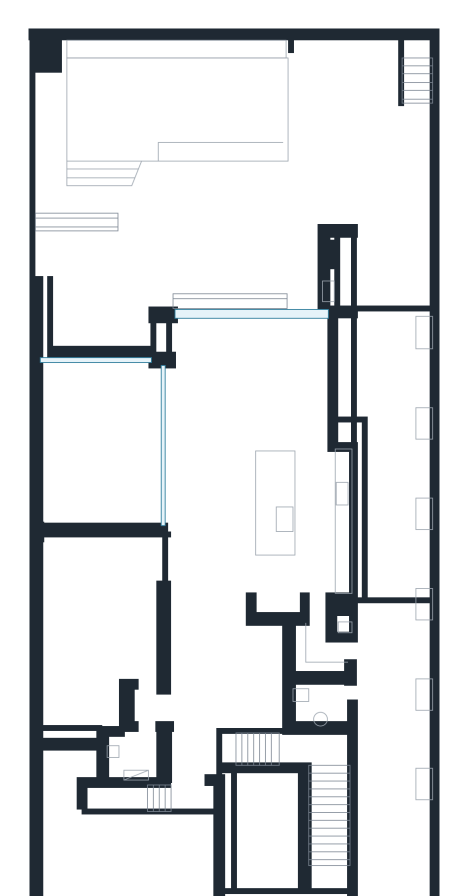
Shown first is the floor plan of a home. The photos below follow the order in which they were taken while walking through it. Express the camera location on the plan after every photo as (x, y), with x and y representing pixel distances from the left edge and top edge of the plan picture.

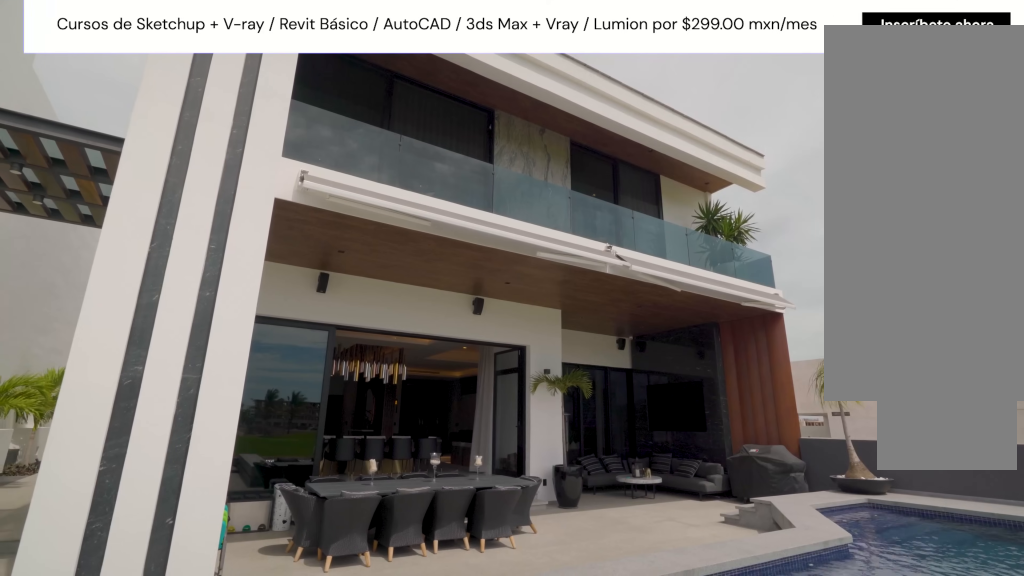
(367, 135)
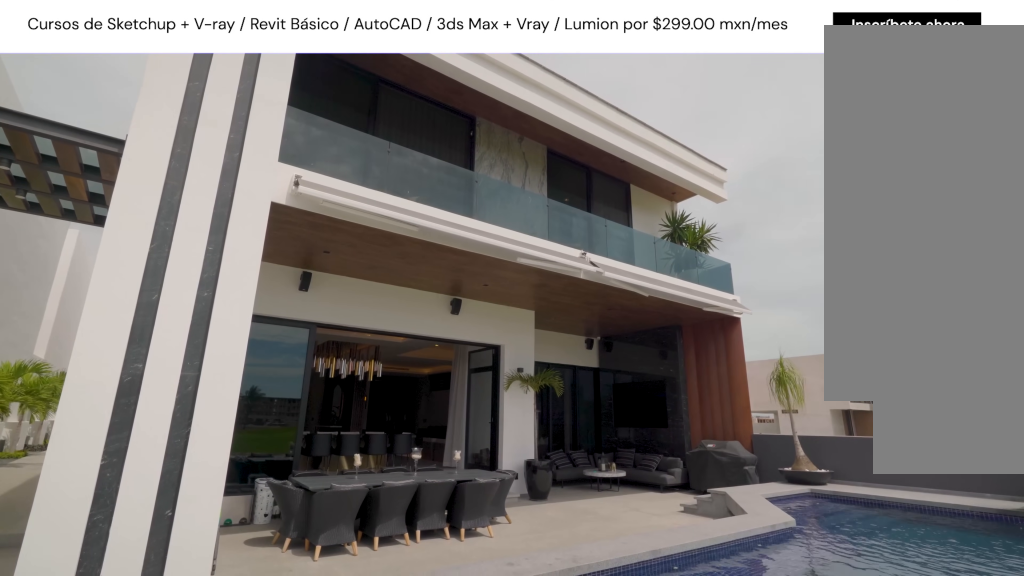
(369, 125)
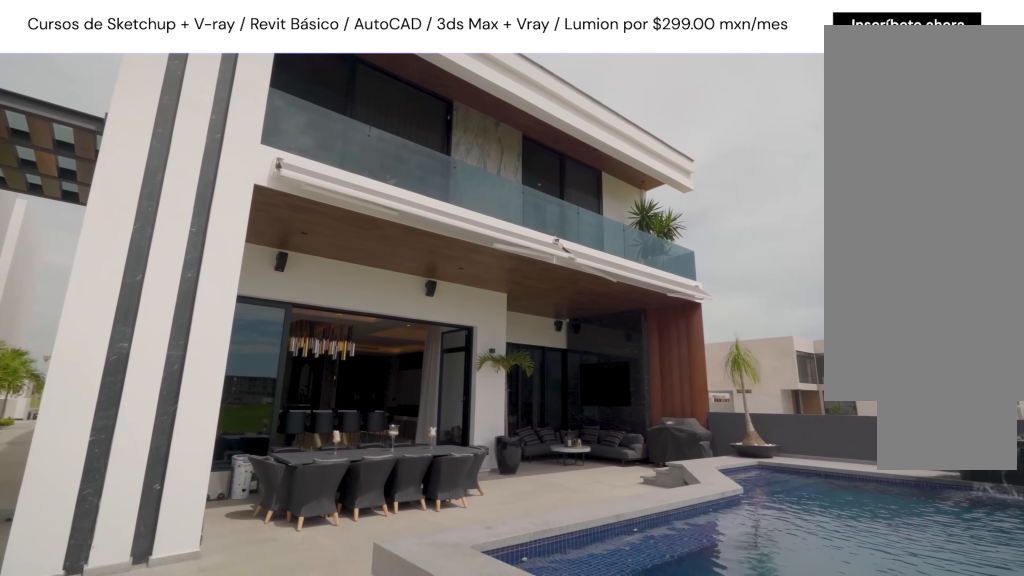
(370, 117)
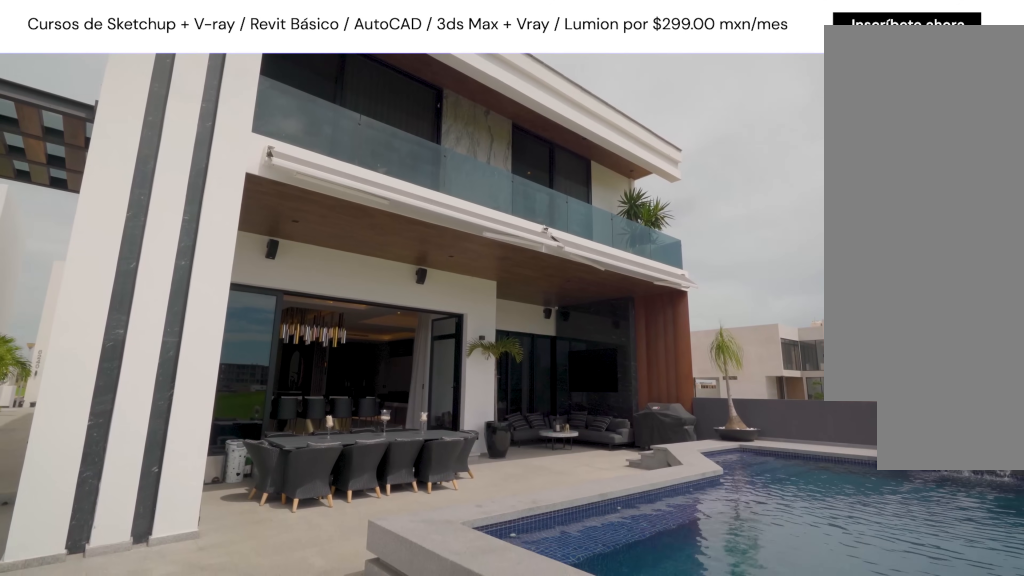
(370, 117)
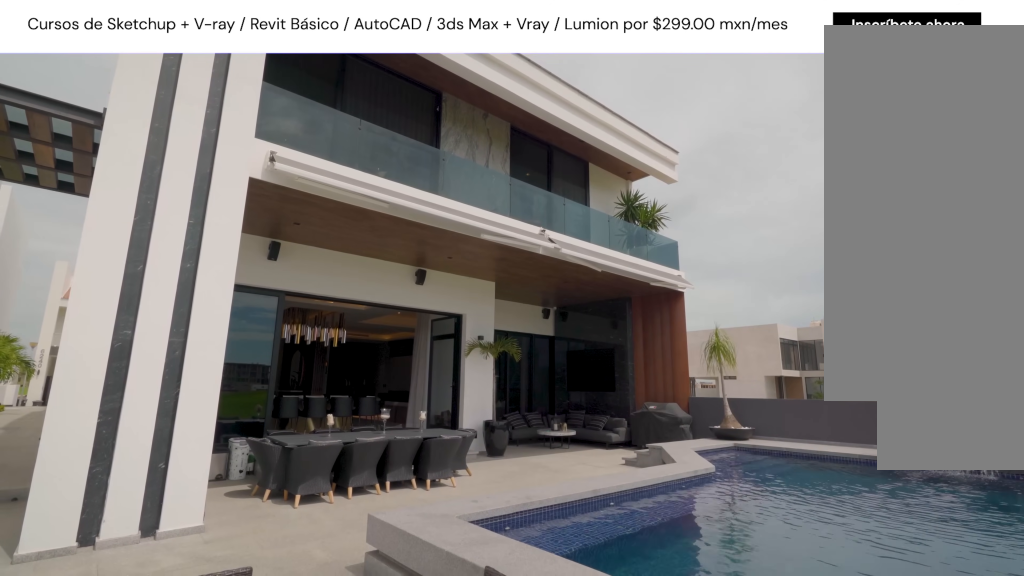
(370, 117)
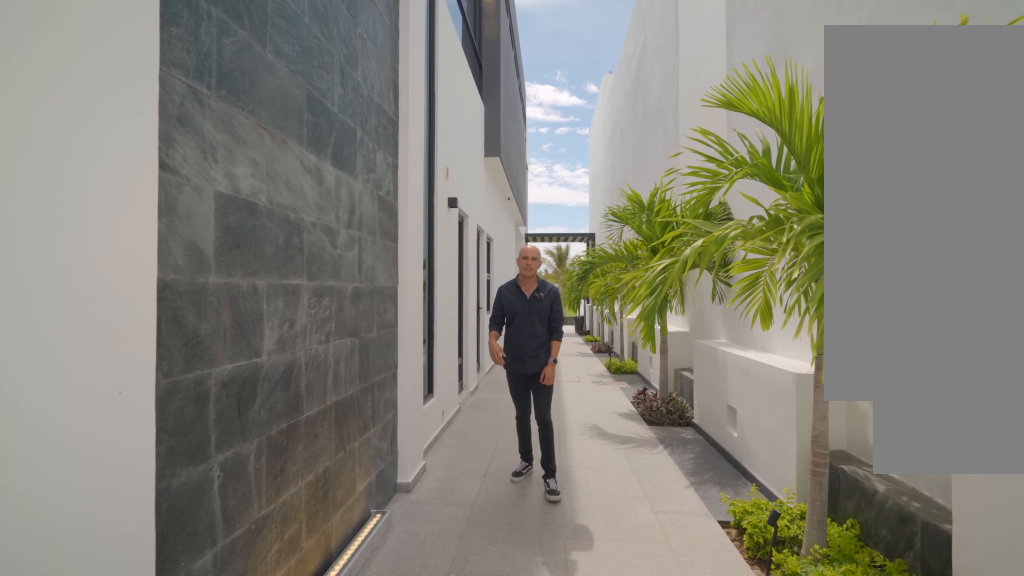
(399, 872)
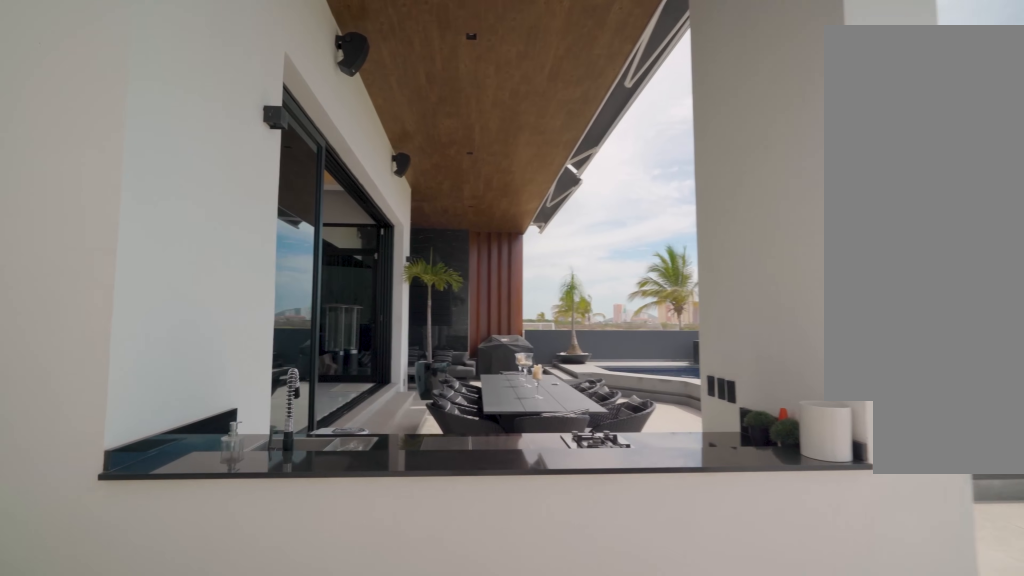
(385, 264)
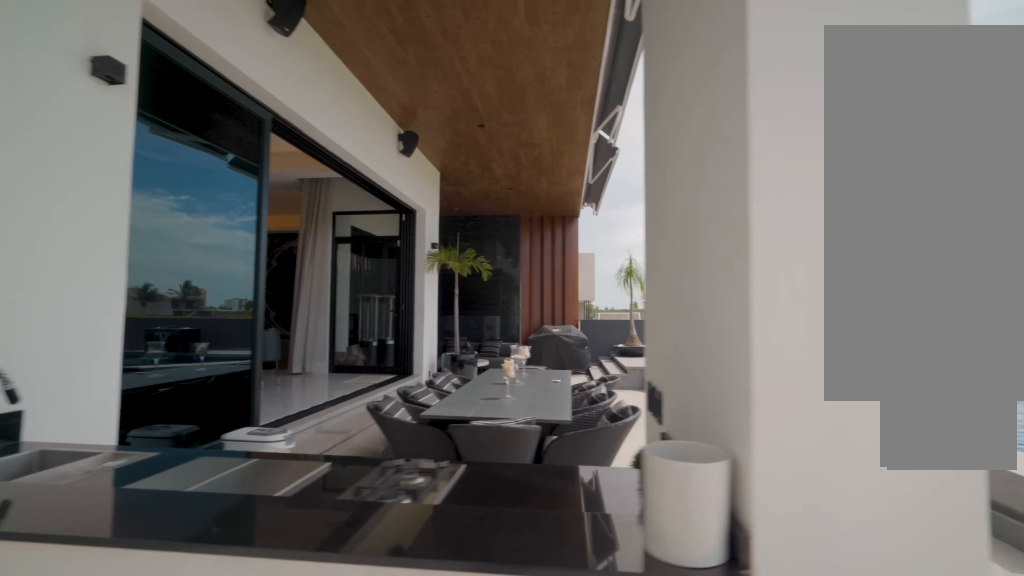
(381, 235)
